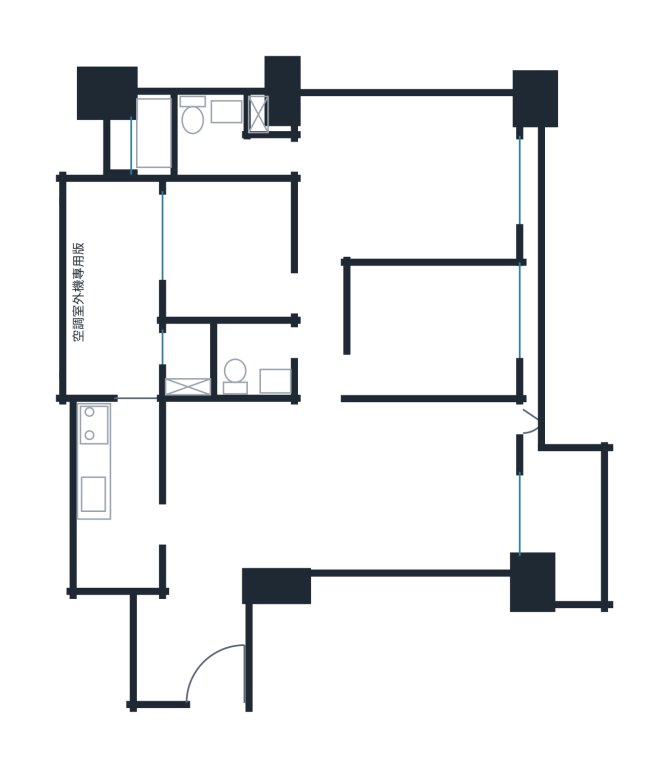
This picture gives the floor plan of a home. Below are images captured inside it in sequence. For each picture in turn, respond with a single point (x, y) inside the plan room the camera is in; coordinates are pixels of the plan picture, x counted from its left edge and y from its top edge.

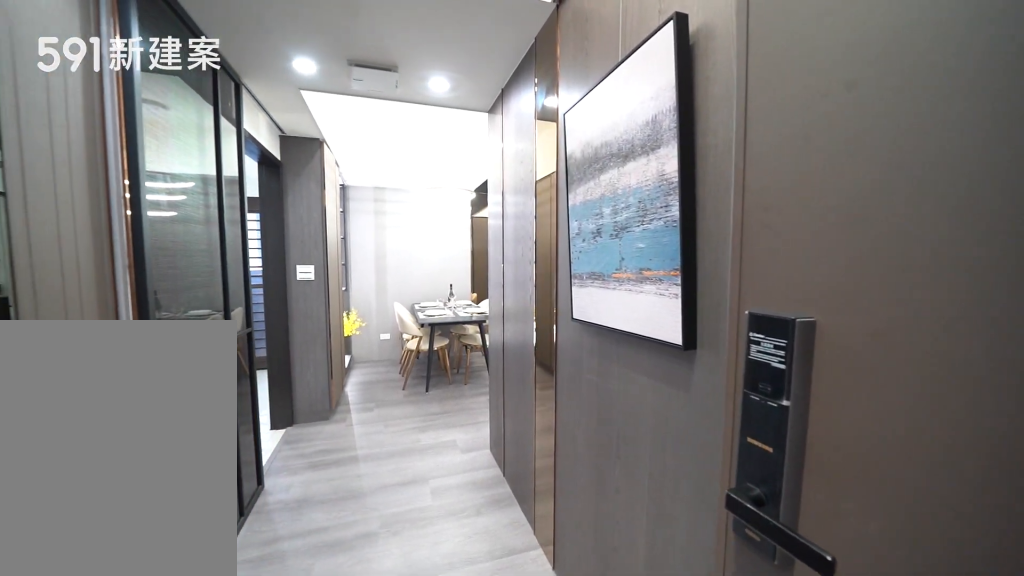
(193, 651)
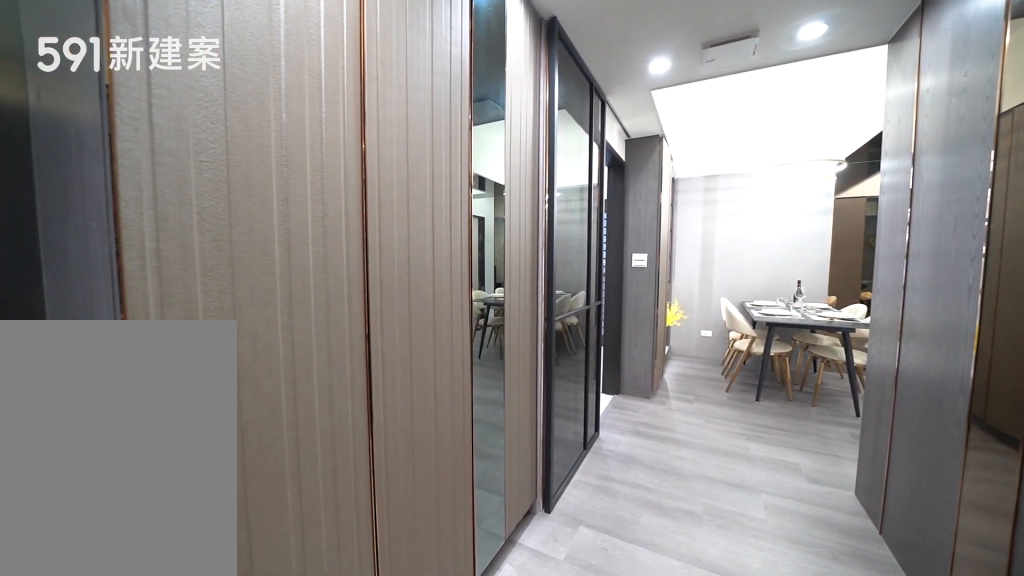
(193, 651)
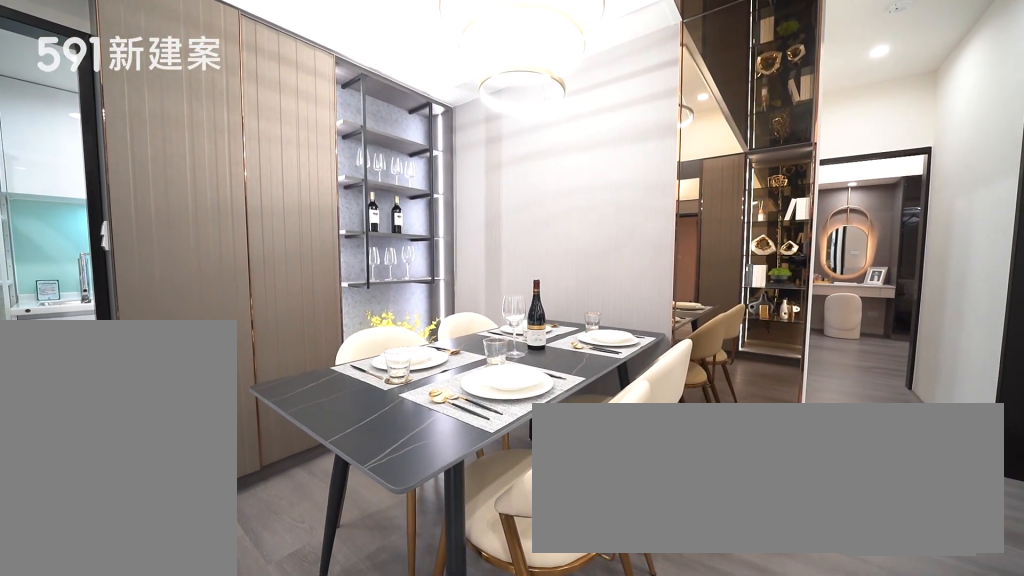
(249, 463)
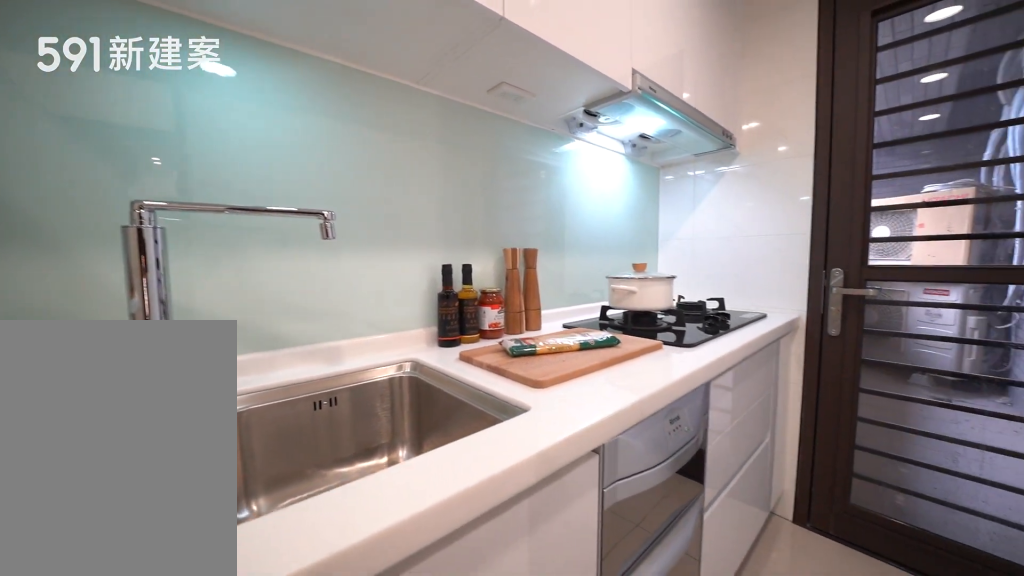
(118, 494)
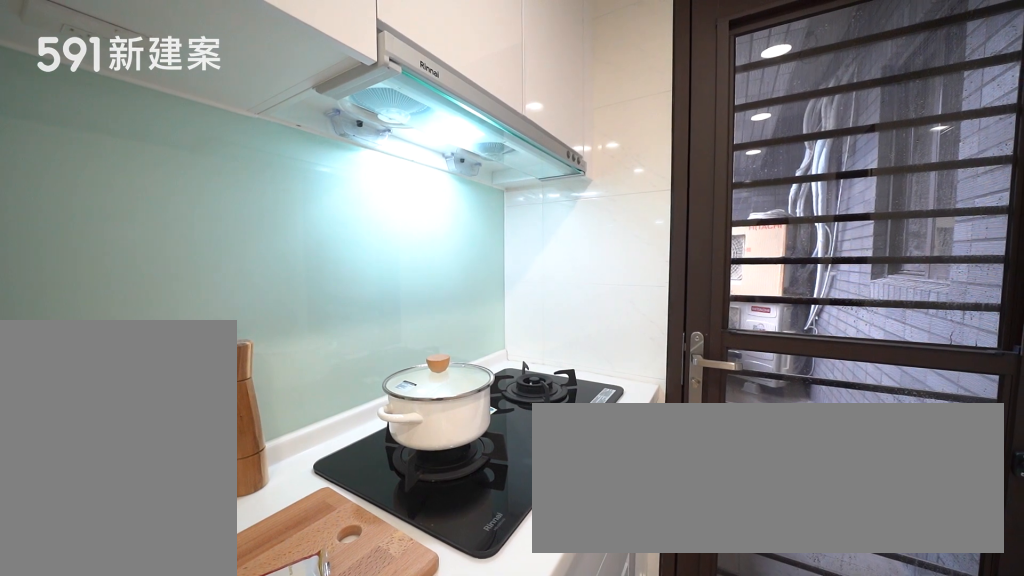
(118, 494)
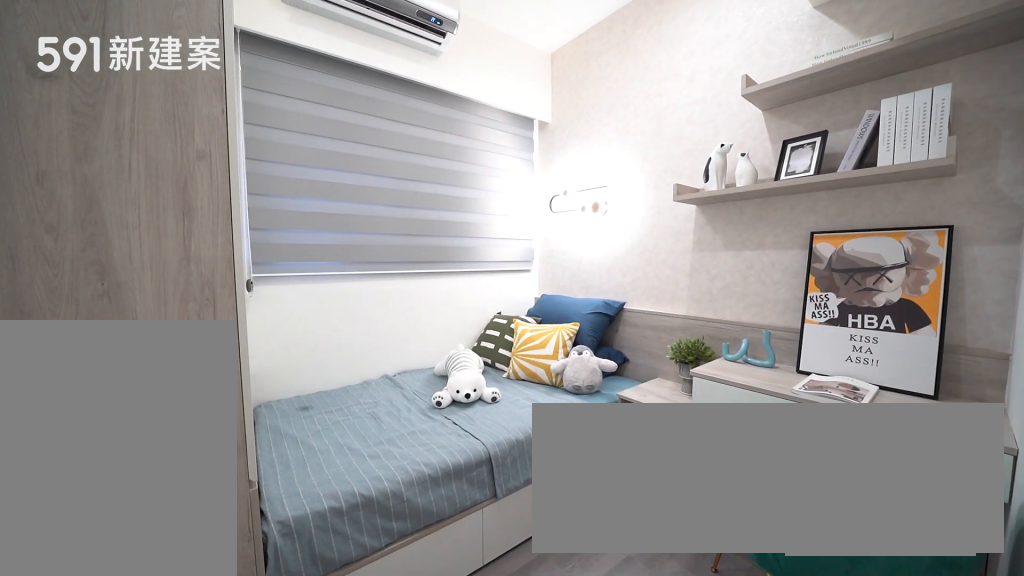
(221, 250)
